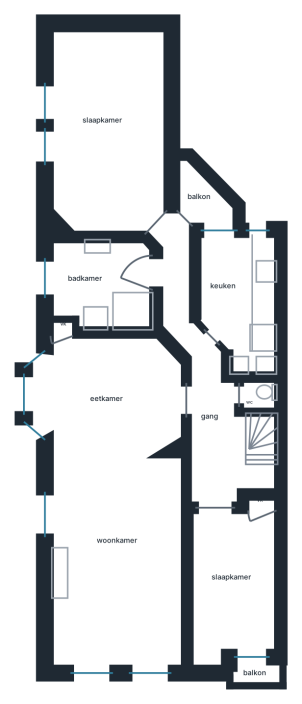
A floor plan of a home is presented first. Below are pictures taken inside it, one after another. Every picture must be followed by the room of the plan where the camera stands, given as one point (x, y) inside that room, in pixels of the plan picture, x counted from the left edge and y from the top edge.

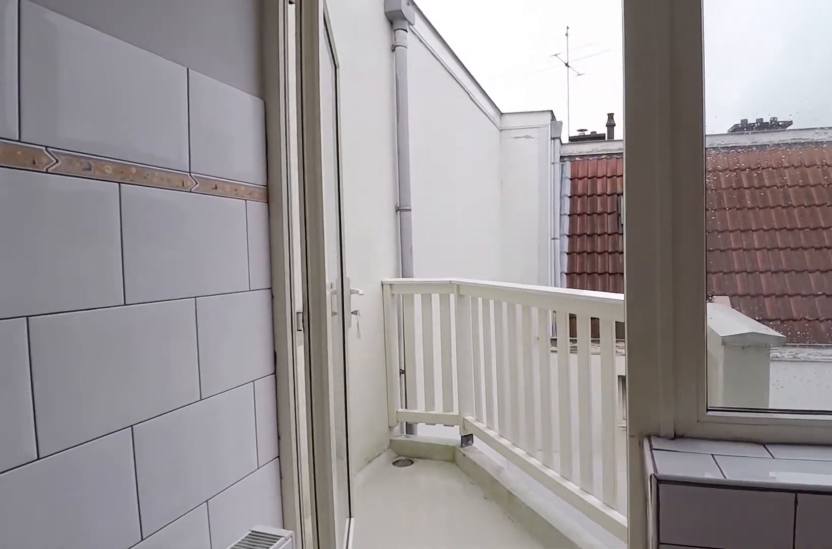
(240, 288)
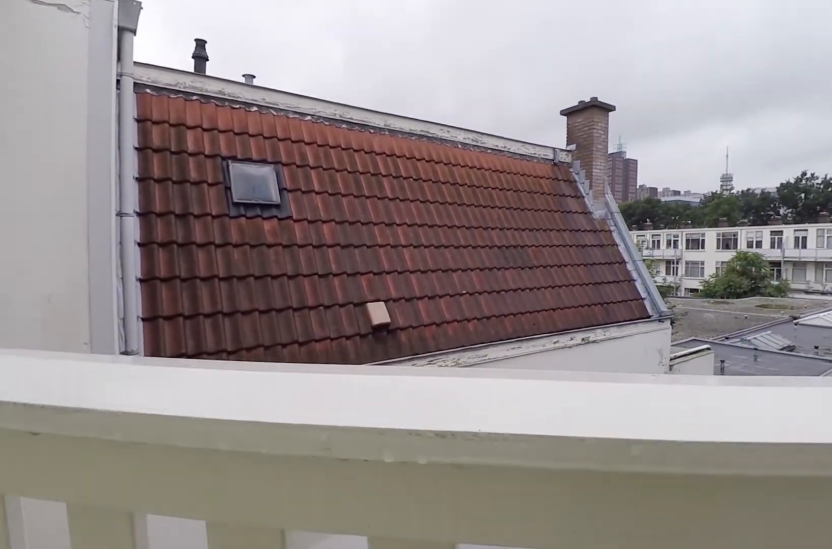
(203, 201)
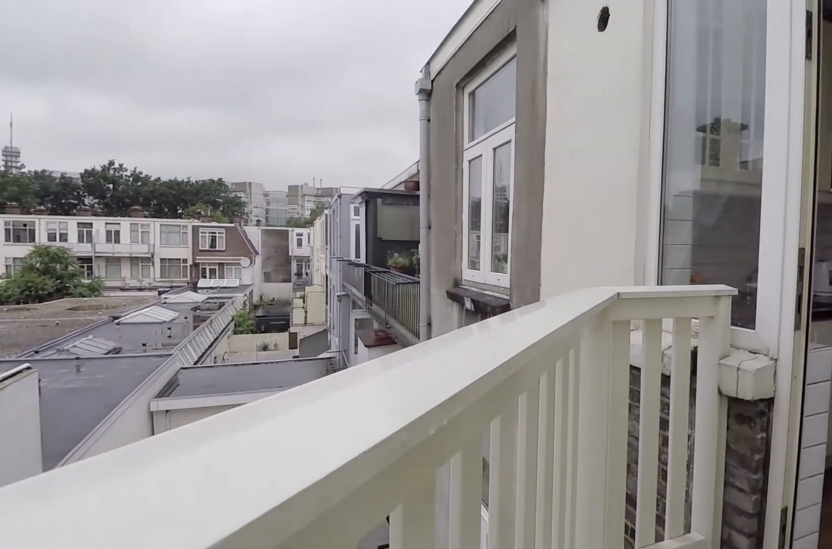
(203, 201)
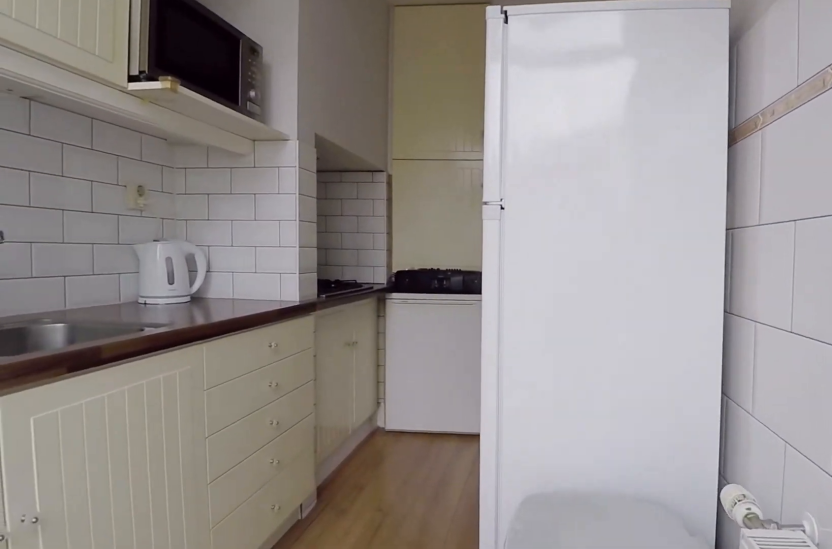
(263, 293)
